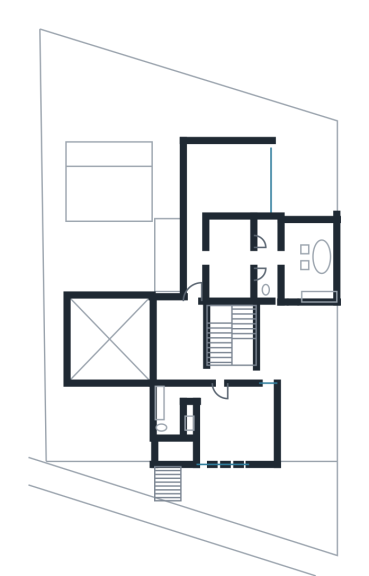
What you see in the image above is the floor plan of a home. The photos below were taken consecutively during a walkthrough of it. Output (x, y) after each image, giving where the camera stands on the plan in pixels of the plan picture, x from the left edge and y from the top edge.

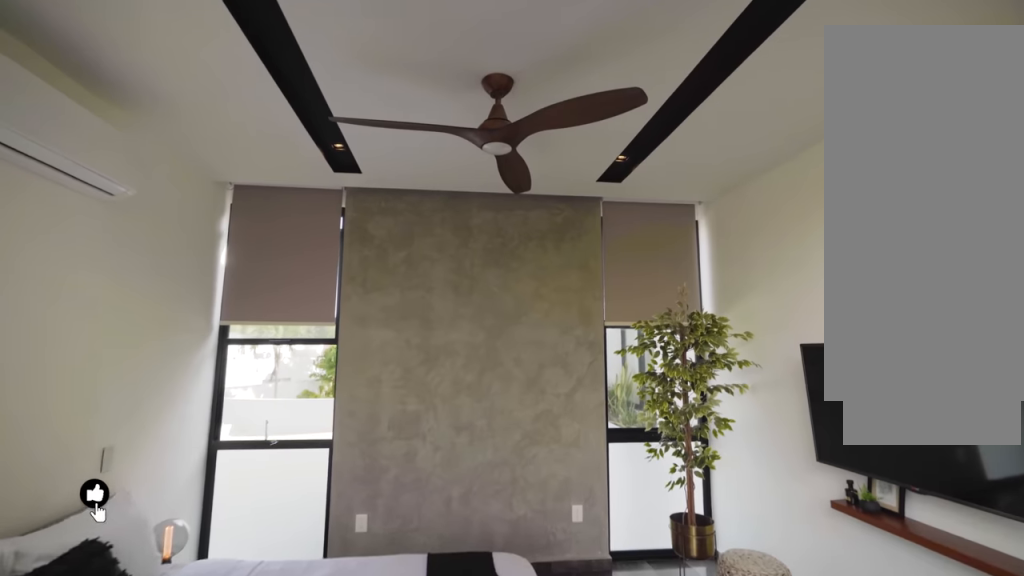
(196, 205)
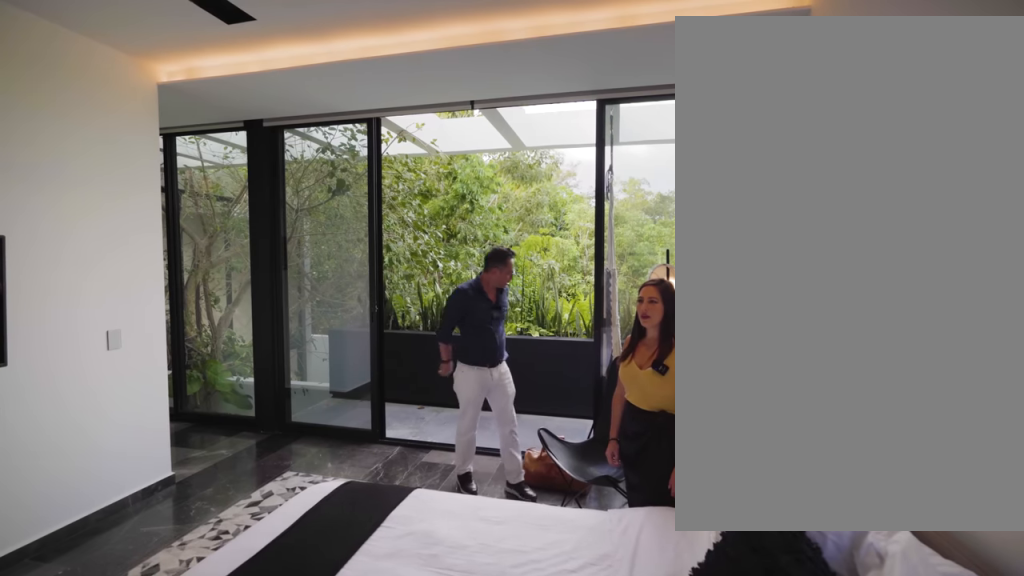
(263, 173)
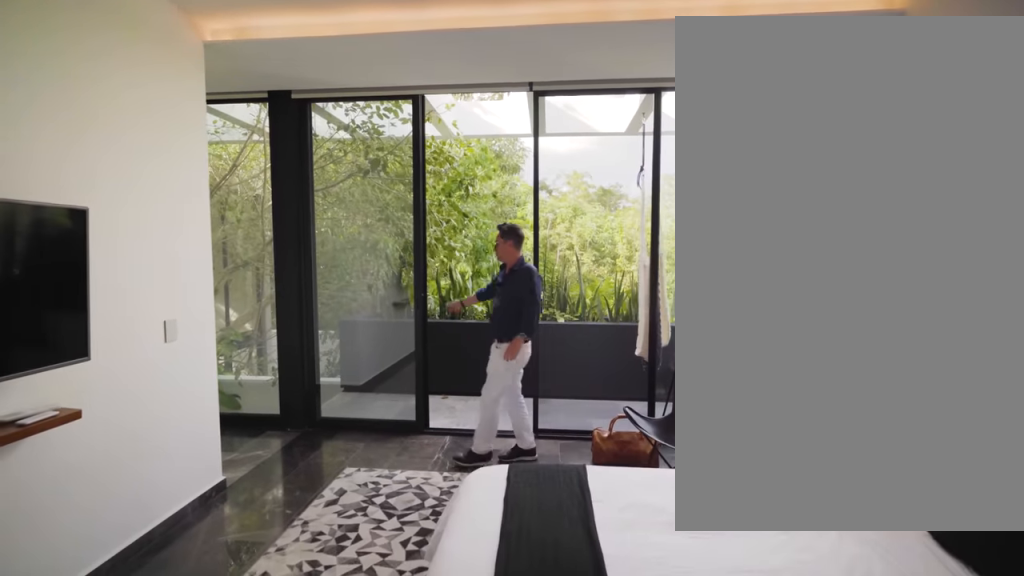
(262, 174)
